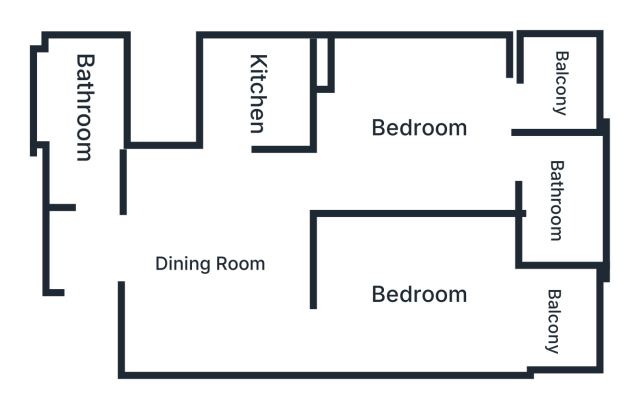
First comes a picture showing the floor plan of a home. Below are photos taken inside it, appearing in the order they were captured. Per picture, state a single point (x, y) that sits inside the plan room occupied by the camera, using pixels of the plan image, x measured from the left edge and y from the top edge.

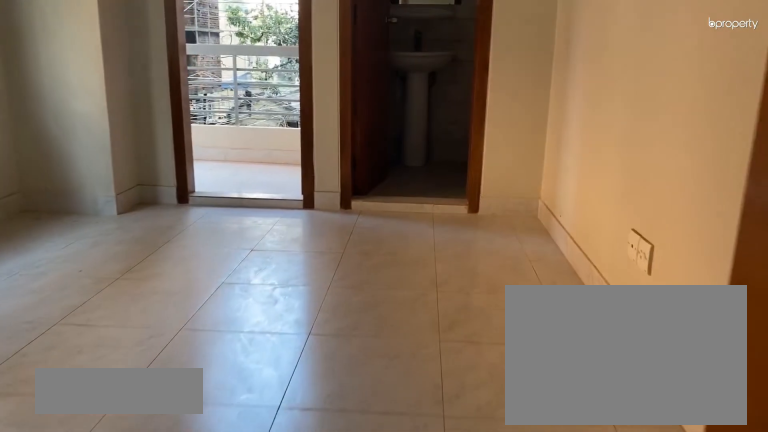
(302, 177)
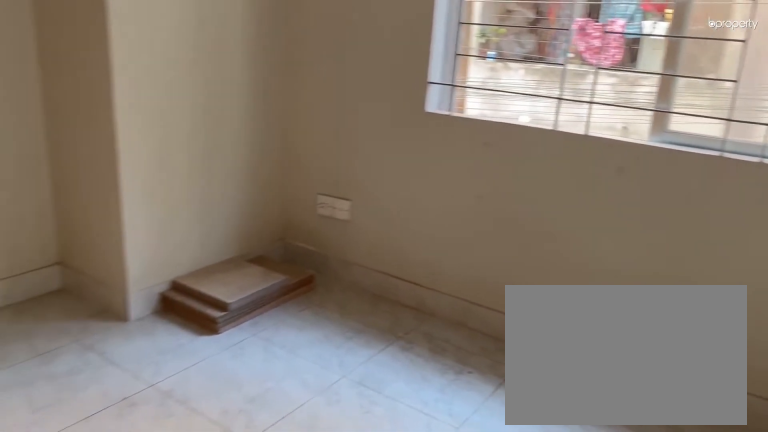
(417, 127)
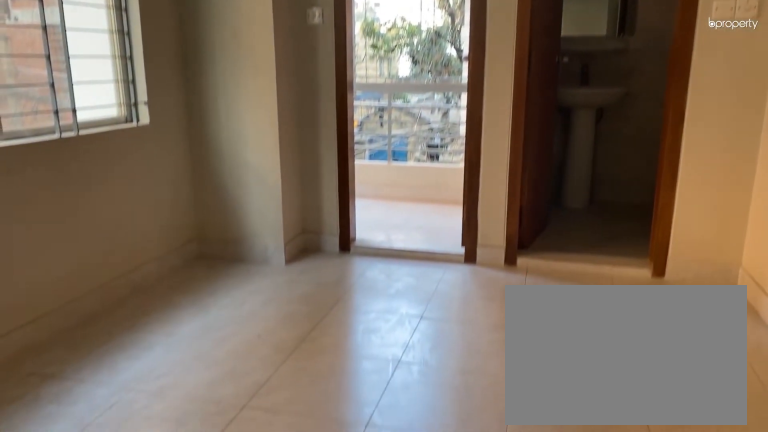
(417, 127)
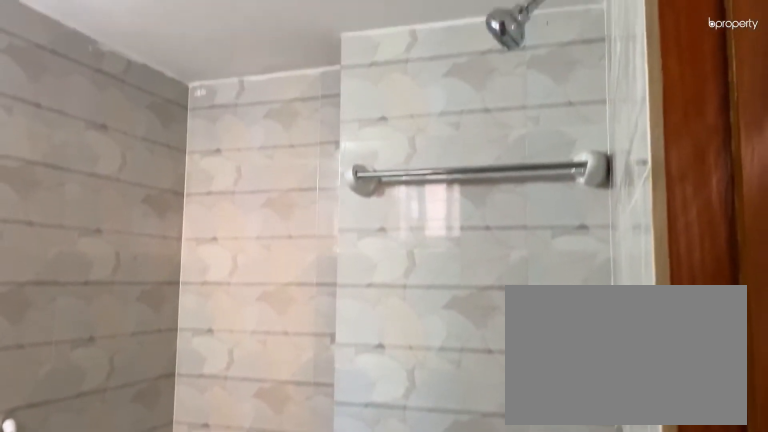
(560, 212)
